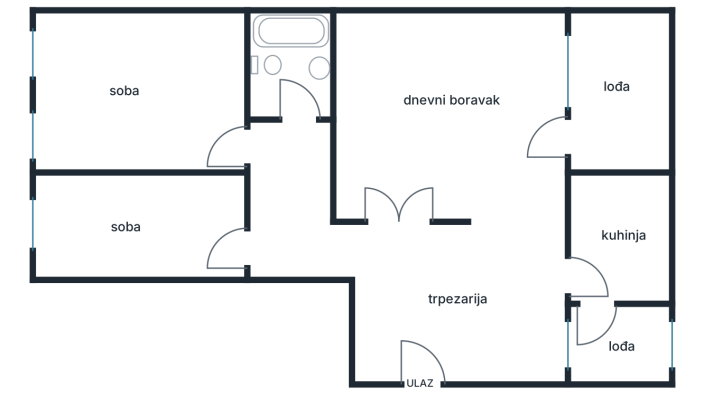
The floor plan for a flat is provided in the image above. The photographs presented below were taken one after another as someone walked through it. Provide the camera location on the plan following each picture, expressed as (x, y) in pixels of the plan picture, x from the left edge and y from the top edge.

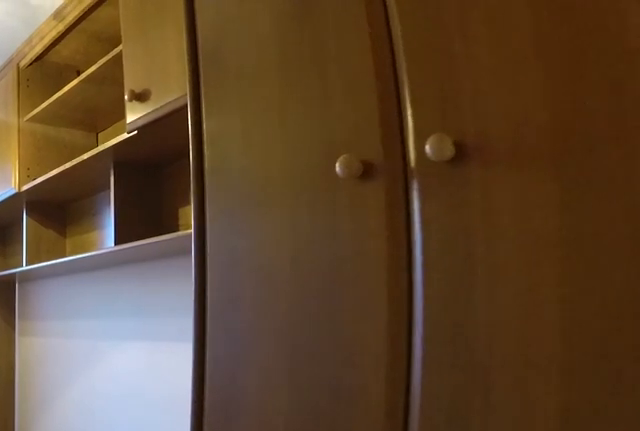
(255, 253)
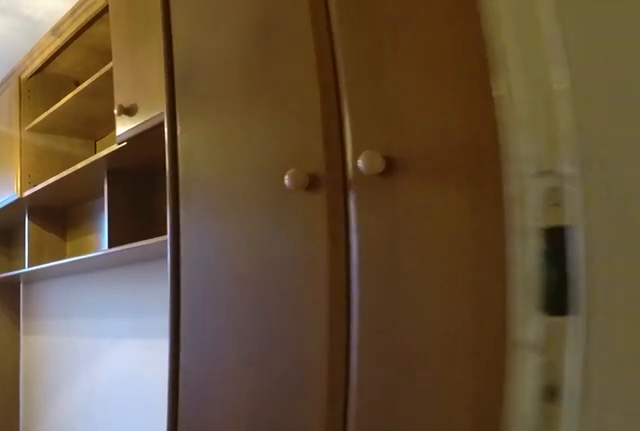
(267, 252)
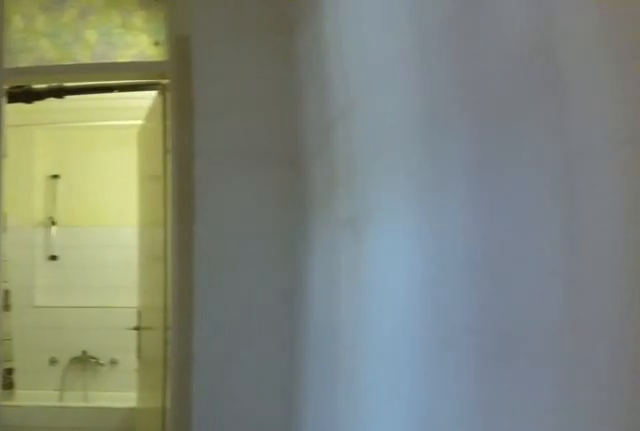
(302, 264)
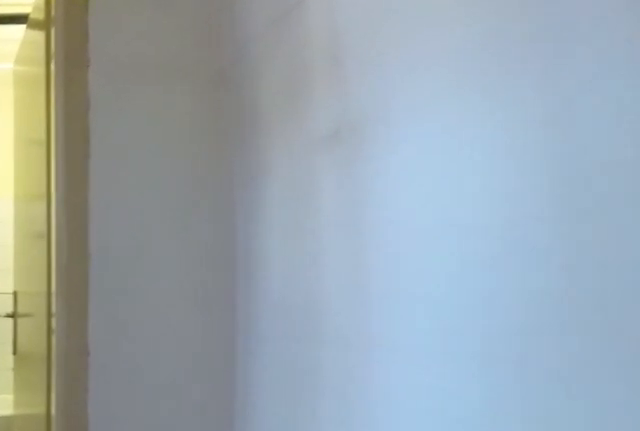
(297, 192)
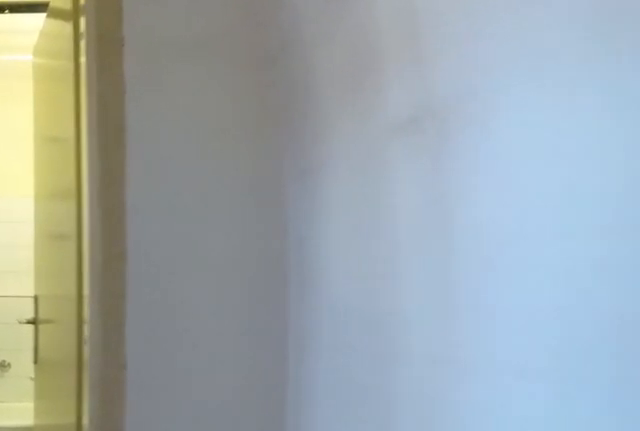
(297, 179)
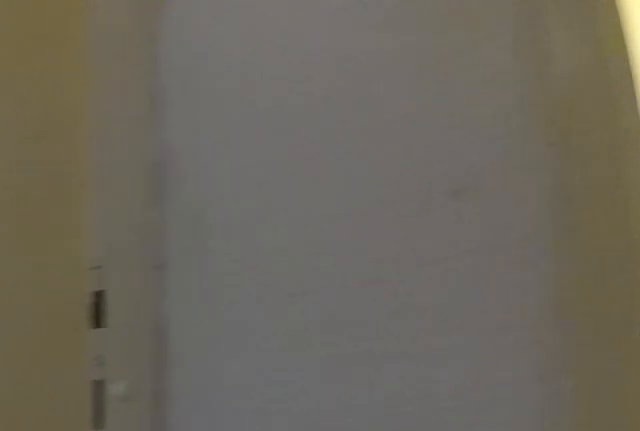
(289, 141)
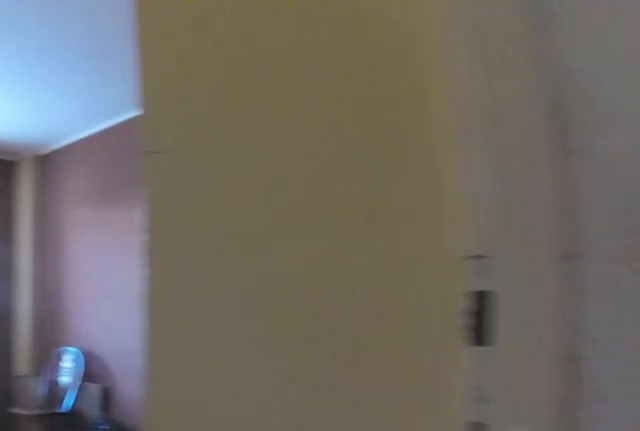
(280, 141)
